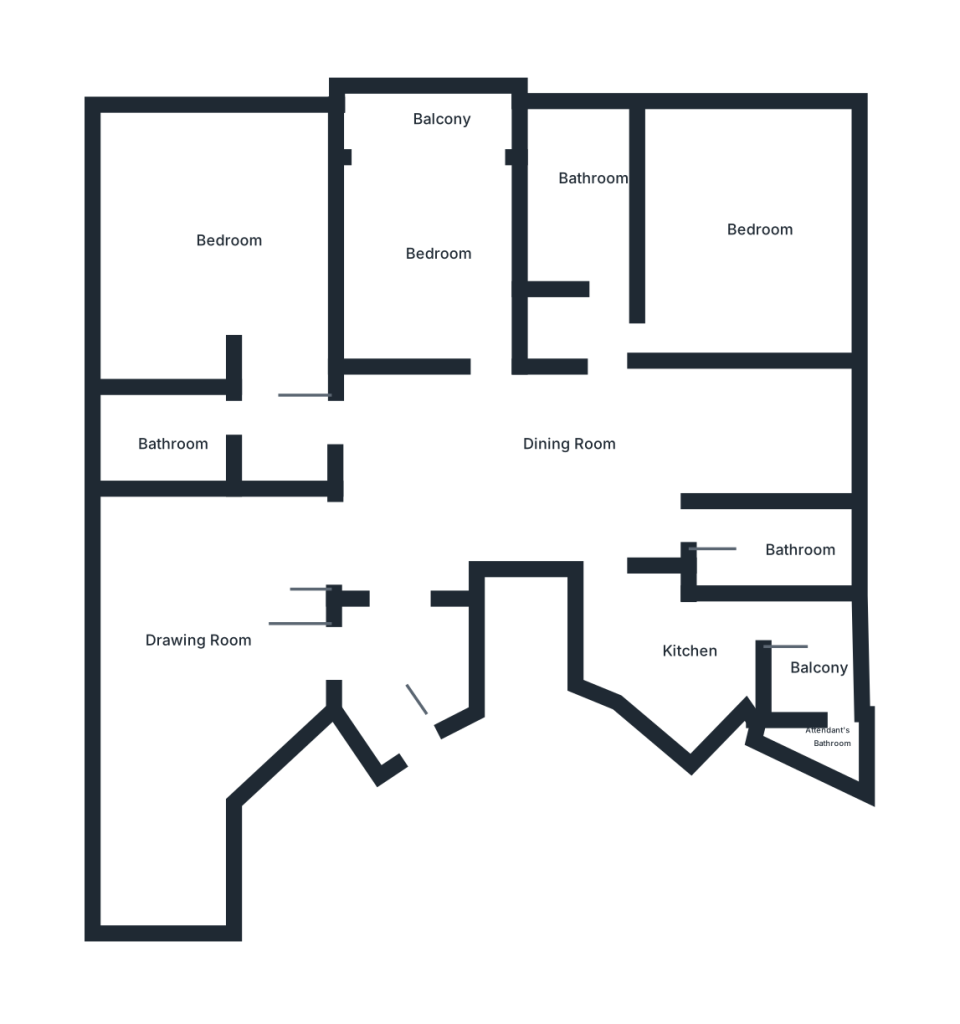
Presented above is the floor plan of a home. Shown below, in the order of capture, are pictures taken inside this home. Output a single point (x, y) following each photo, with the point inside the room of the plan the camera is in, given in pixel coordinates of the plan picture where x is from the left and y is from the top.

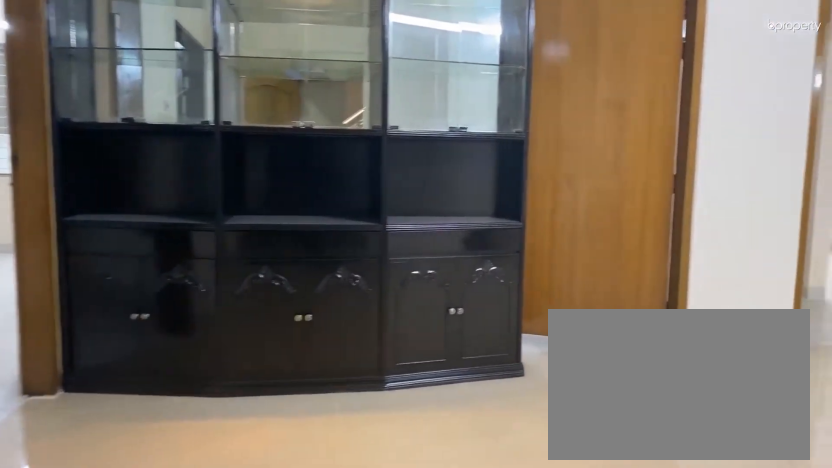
(551, 468)
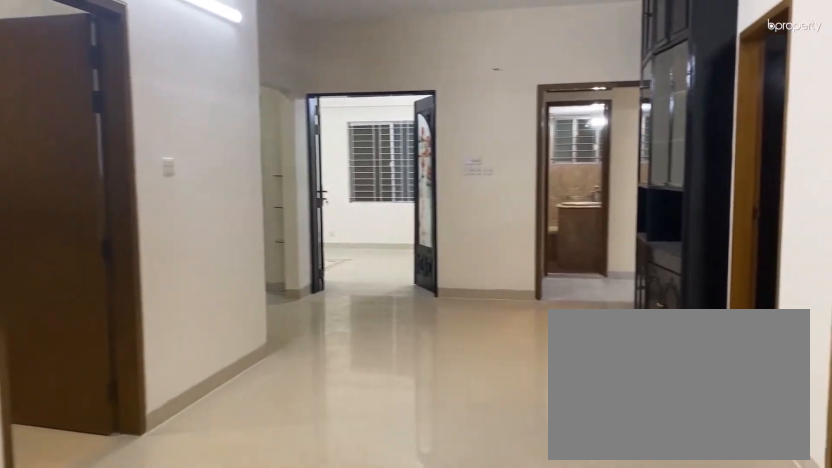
(551, 468)
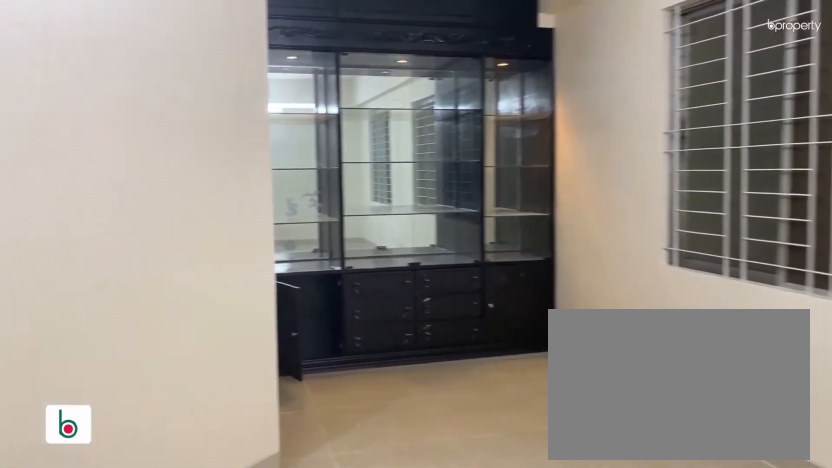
(188, 680)
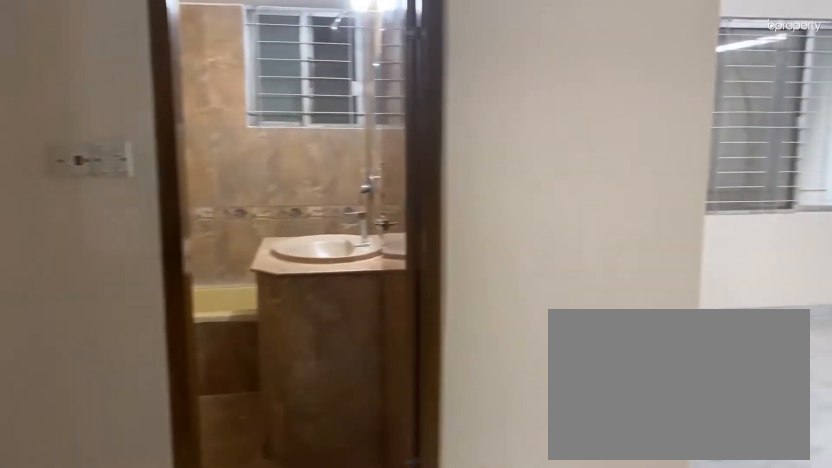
(282, 404)
